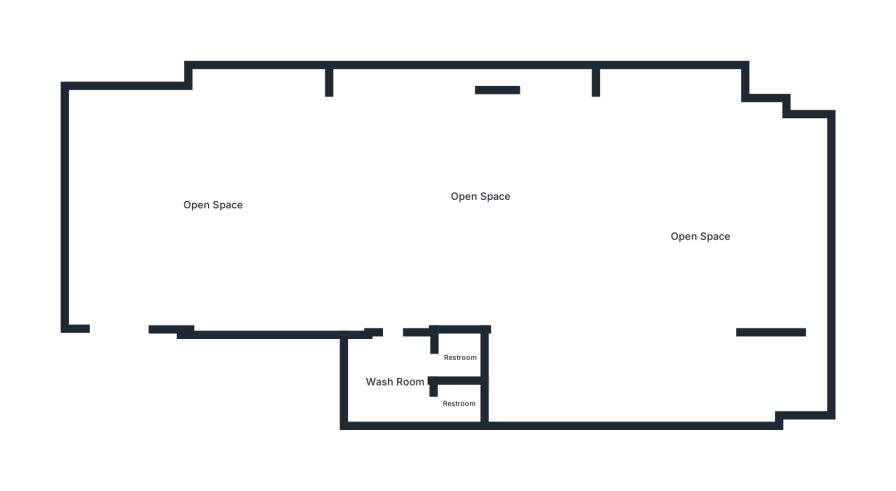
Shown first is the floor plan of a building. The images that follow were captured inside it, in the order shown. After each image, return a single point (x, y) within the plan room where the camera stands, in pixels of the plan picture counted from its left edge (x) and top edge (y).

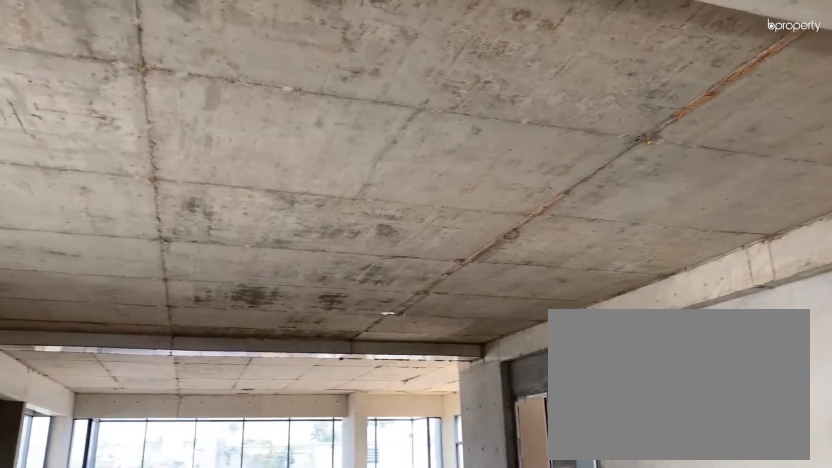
(215, 206)
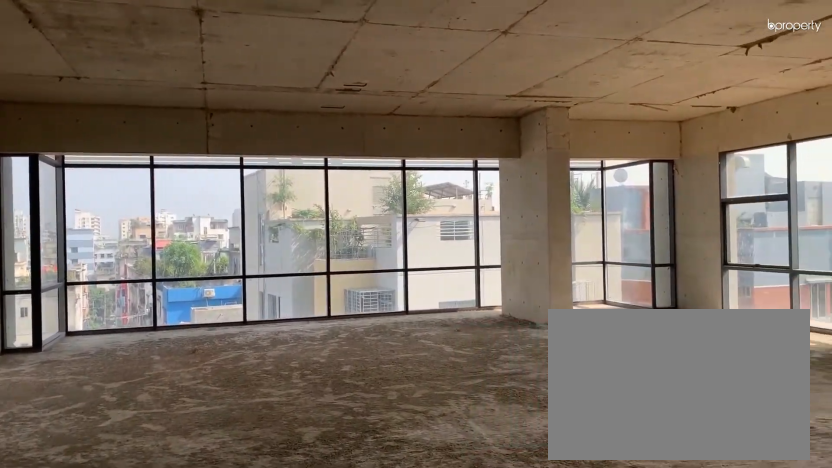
(483, 195)
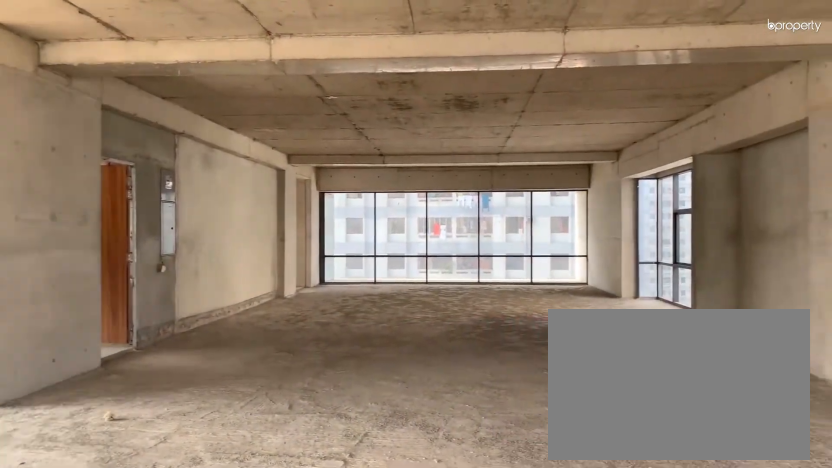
(703, 236)
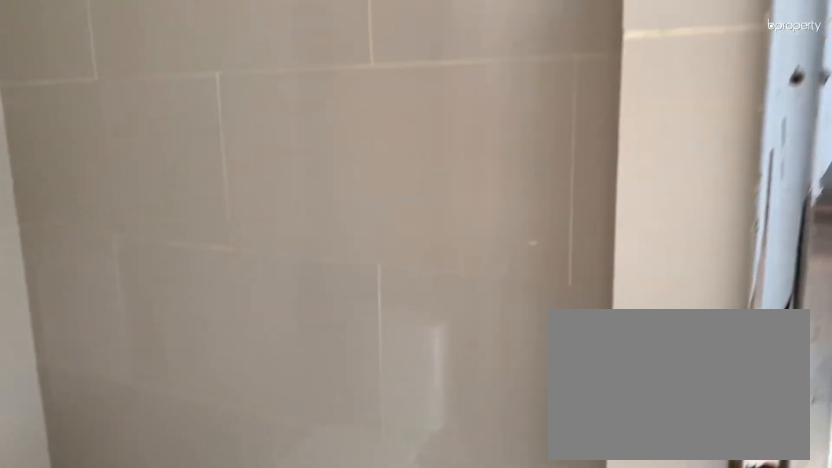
(459, 406)
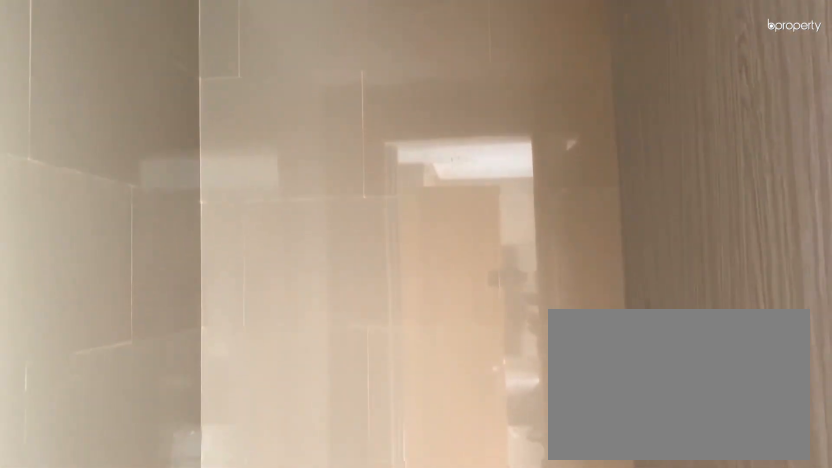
(459, 358)
